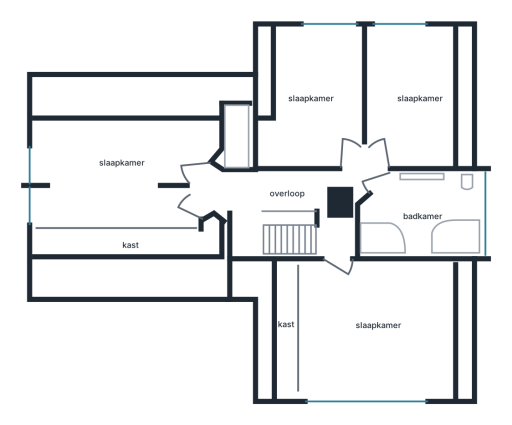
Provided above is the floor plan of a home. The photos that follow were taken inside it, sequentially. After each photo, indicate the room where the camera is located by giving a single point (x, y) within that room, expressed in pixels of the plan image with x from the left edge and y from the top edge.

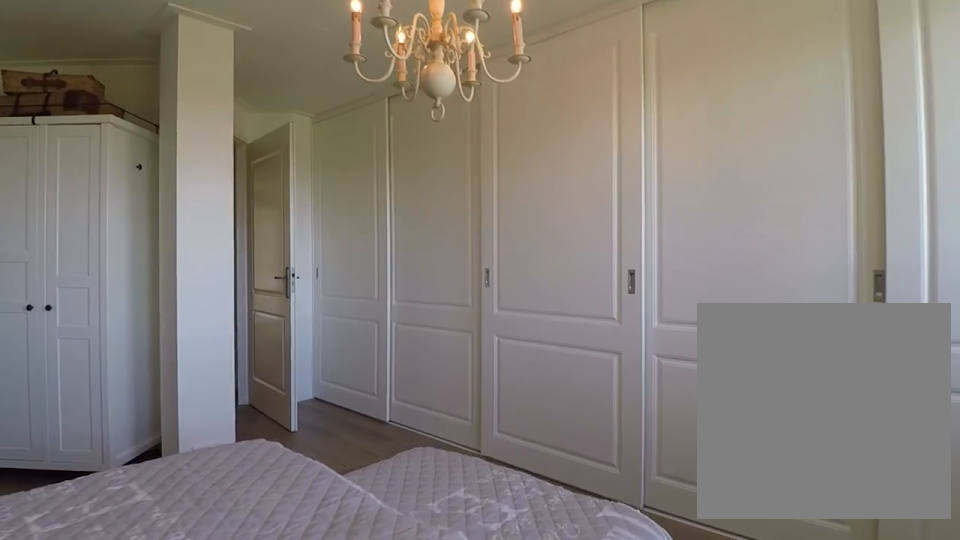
(120, 175)
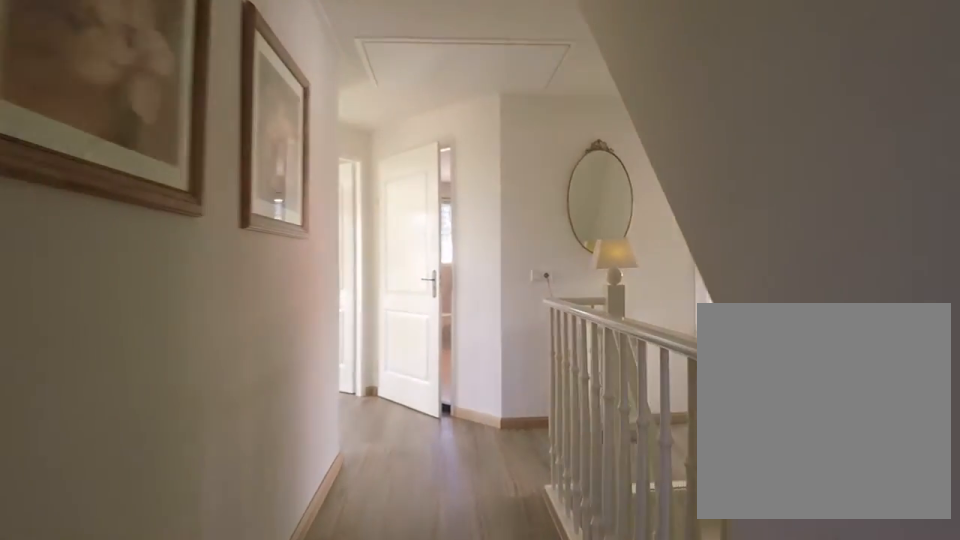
(299, 195)
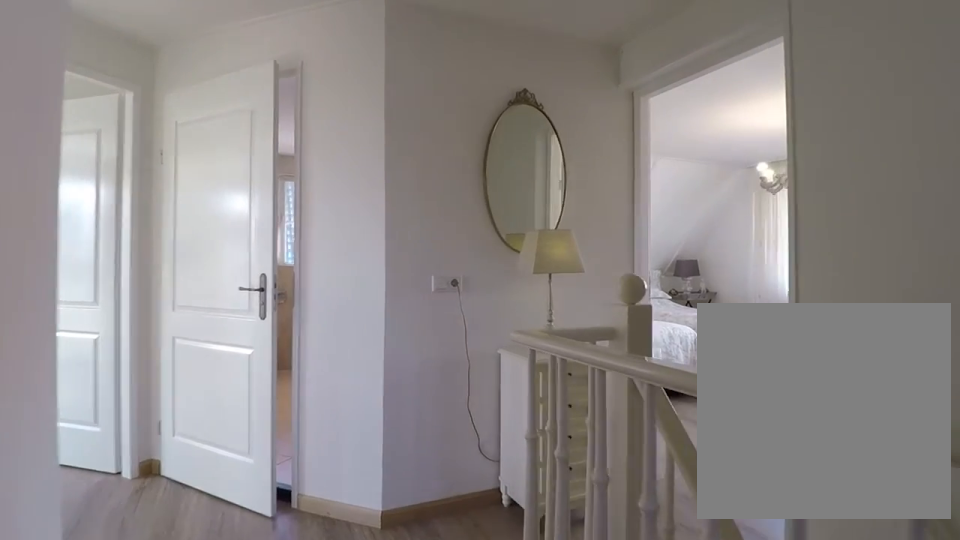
(299, 195)
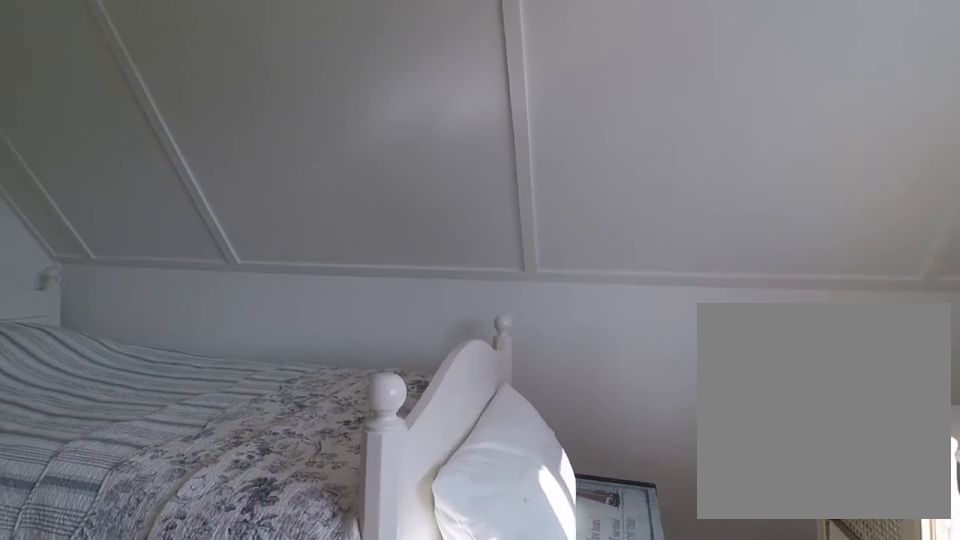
(315, 99)
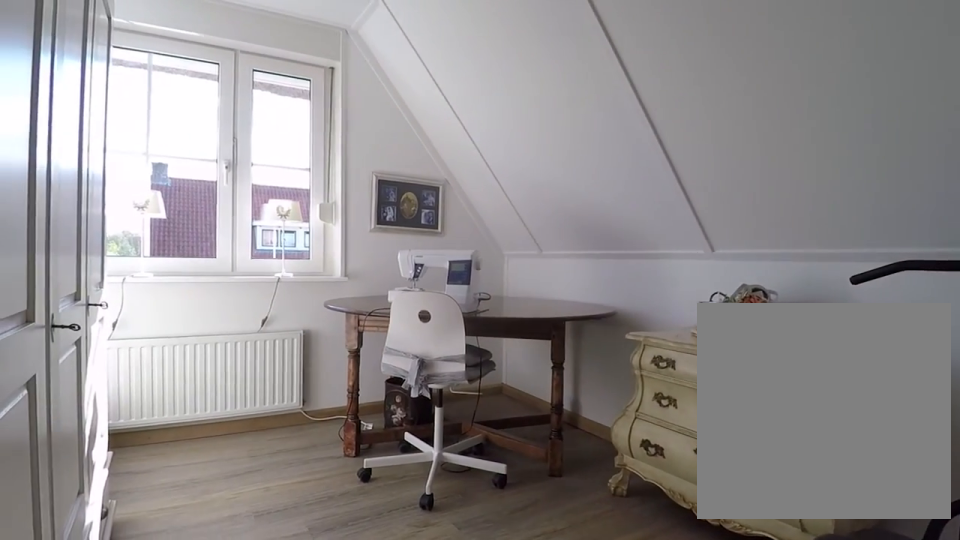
(413, 97)
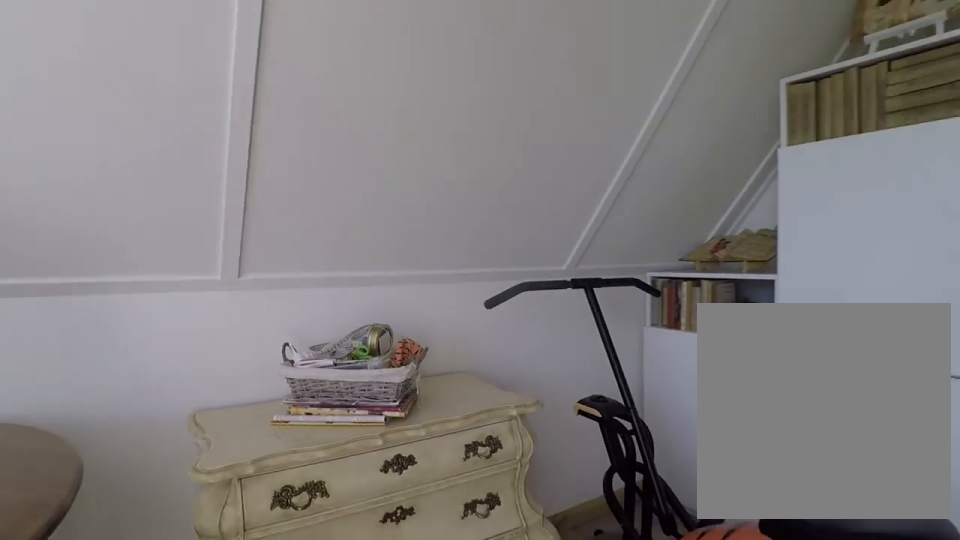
(413, 97)
